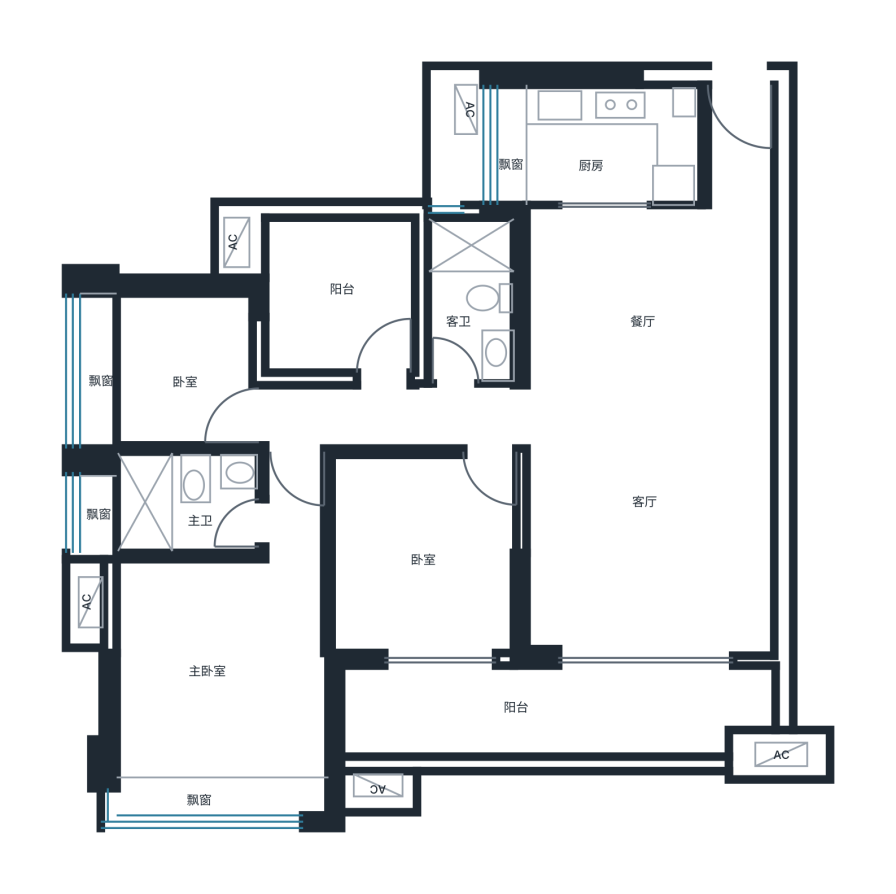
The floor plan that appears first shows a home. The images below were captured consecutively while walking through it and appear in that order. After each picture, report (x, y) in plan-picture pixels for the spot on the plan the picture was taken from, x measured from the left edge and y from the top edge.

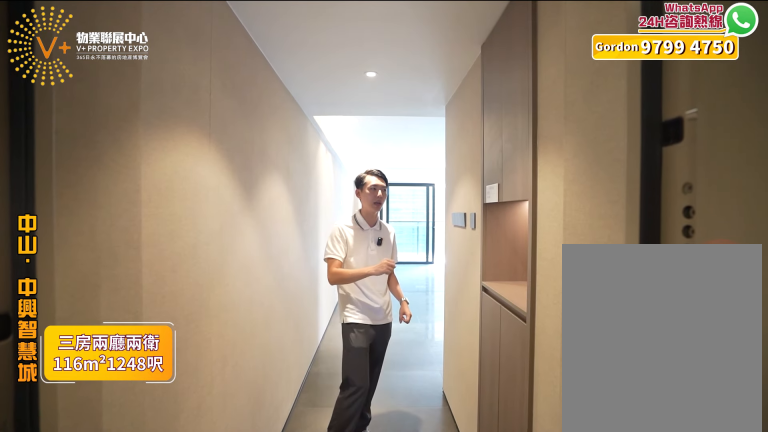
(725, 130)
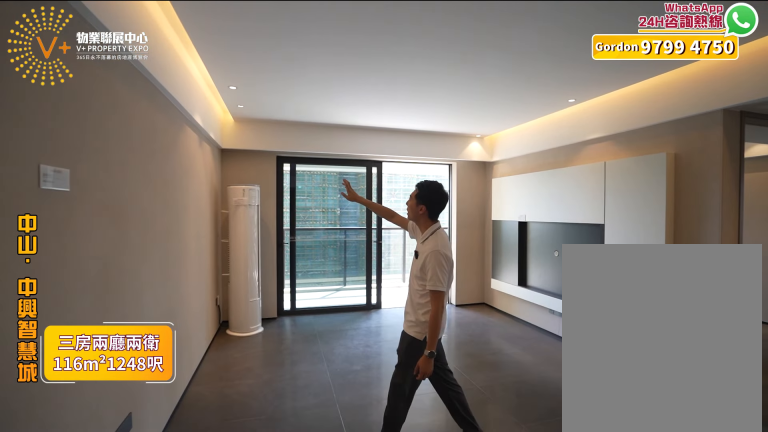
(707, 453)
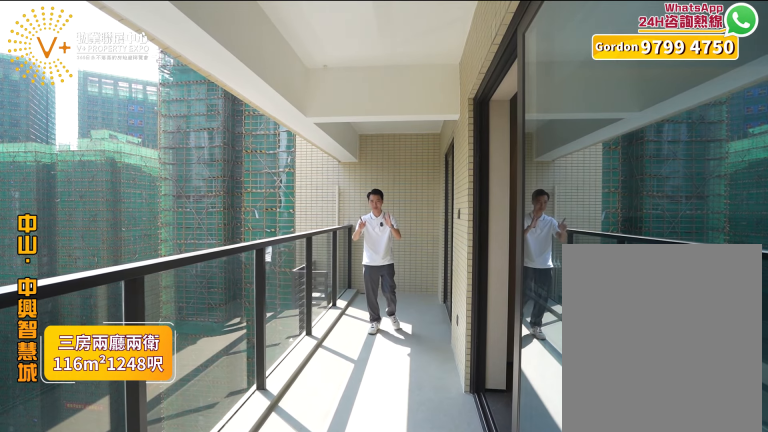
(633, 678)
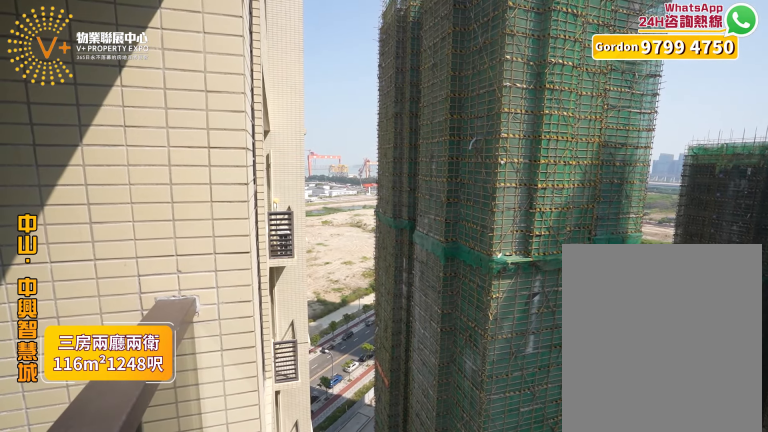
(635, 680)
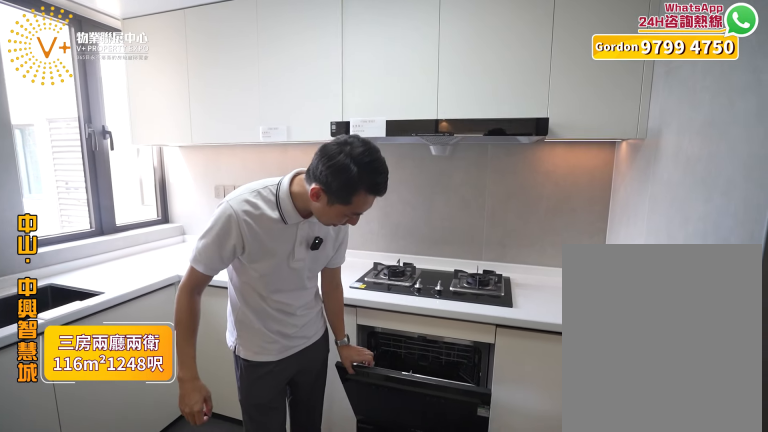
(602, 136)
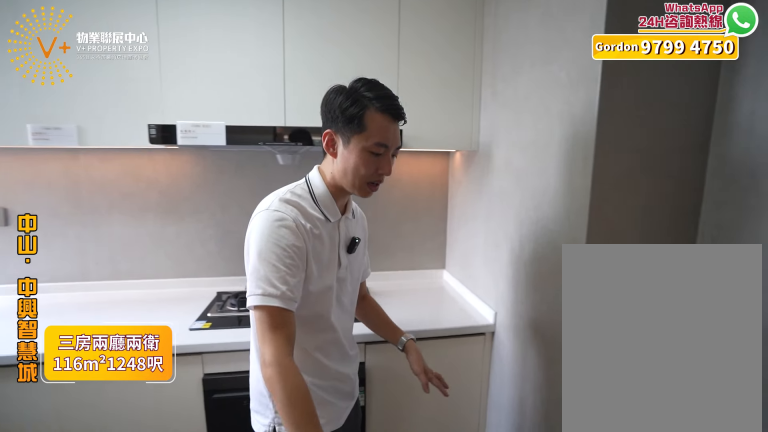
(613, 153)
